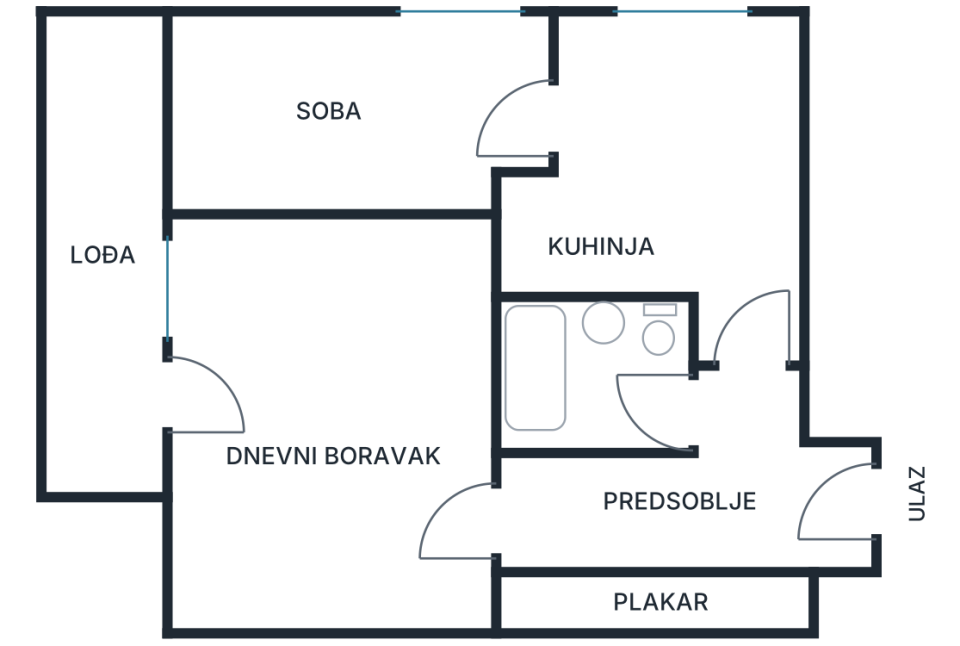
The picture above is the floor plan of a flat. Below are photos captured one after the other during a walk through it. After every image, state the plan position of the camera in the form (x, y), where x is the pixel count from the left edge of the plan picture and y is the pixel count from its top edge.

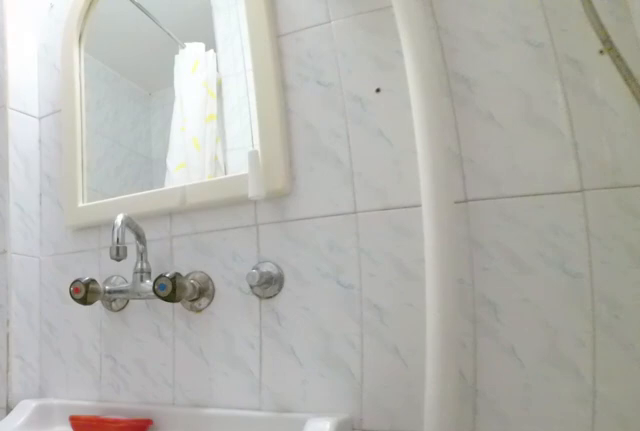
(660, 383)
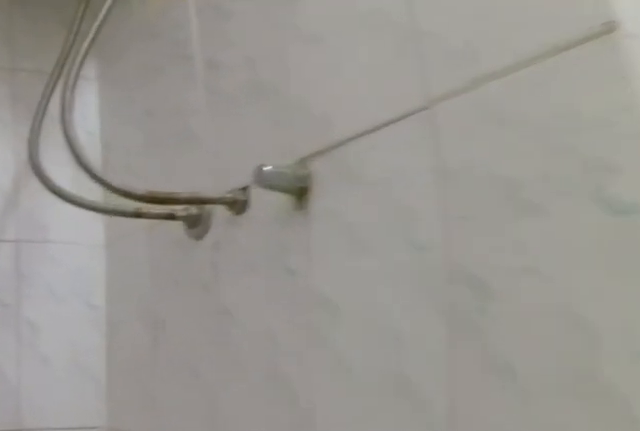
(623, 359)
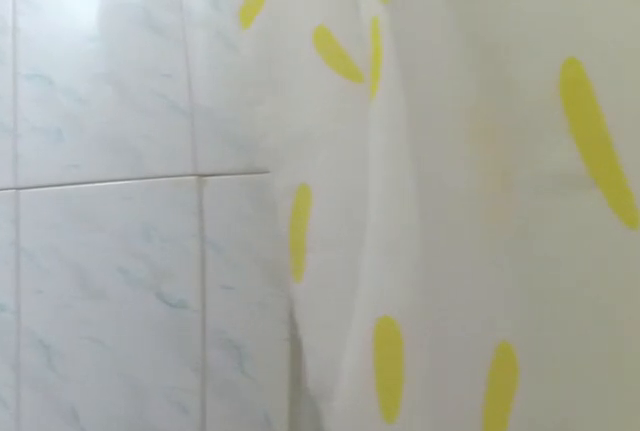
(594, 328)
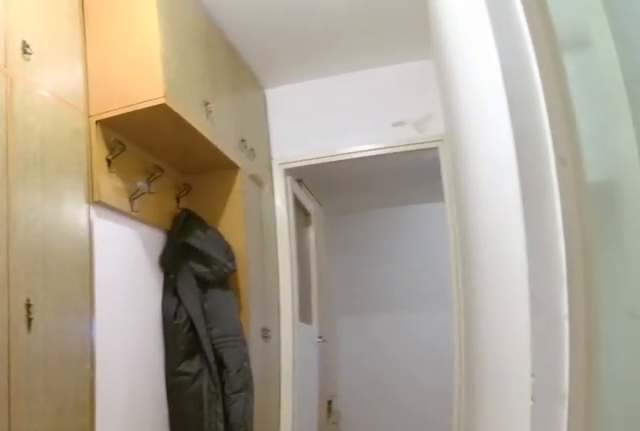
(783, 484)
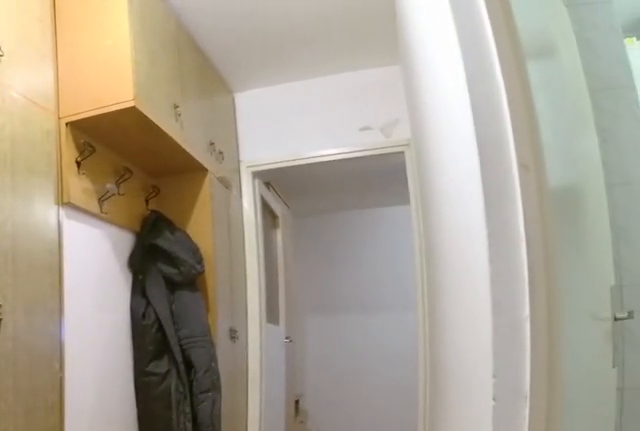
(780, 491)
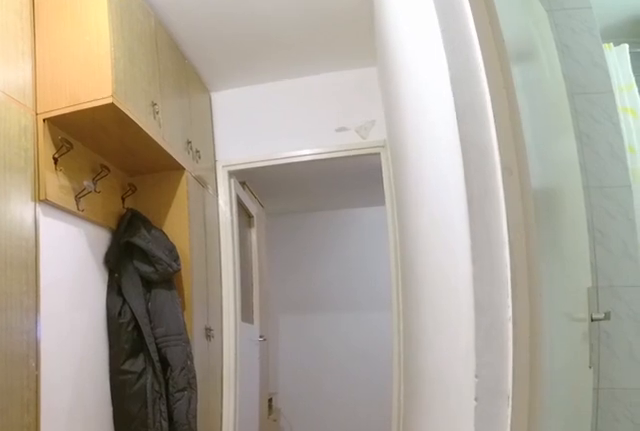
(759, 509)
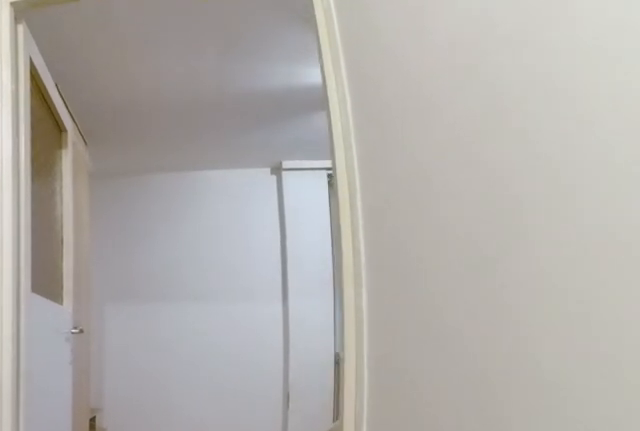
(615, 511)
